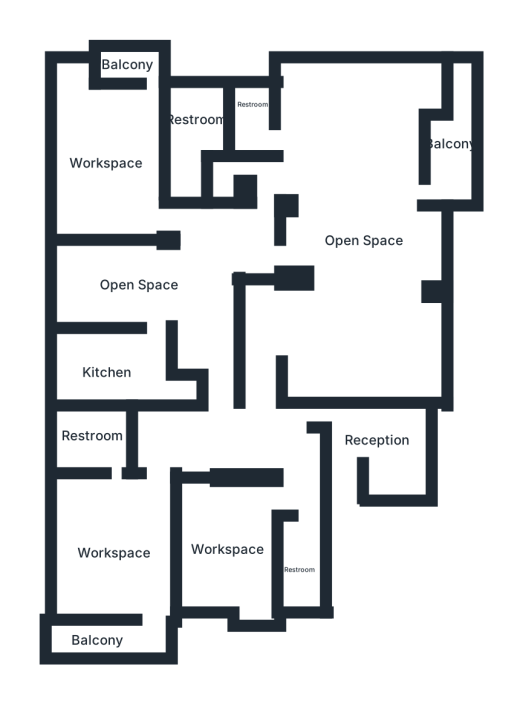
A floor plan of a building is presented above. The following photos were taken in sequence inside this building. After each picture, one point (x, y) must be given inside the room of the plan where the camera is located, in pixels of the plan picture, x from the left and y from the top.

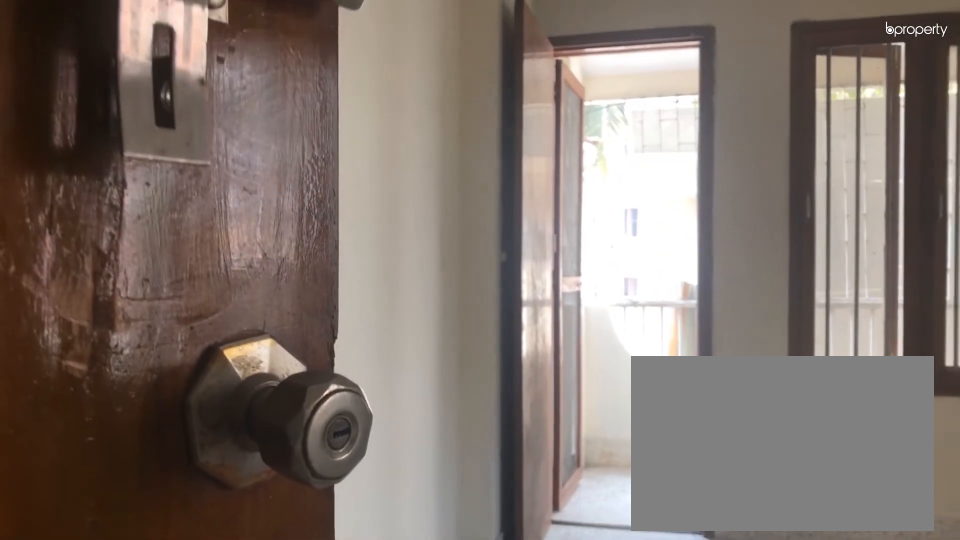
(119, 535)
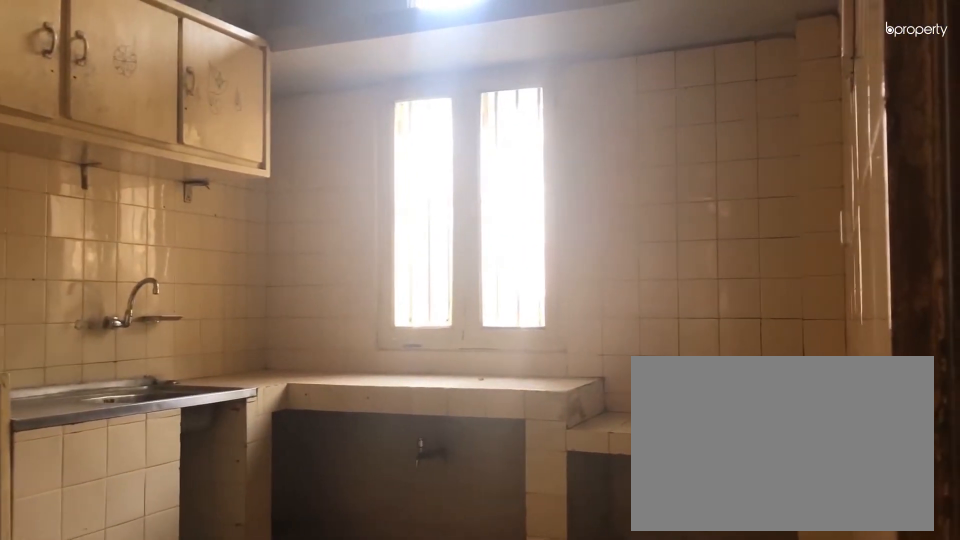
(106, 376)
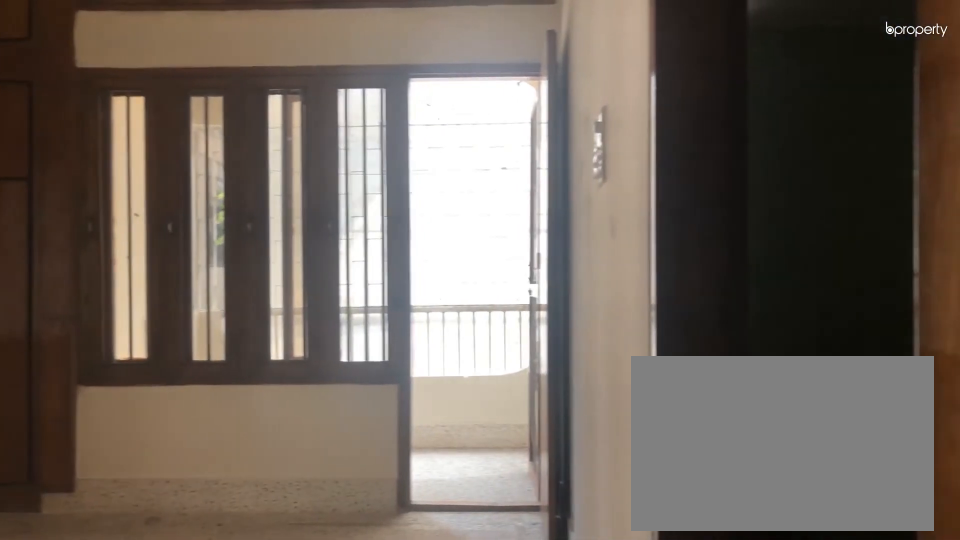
(106, 166)
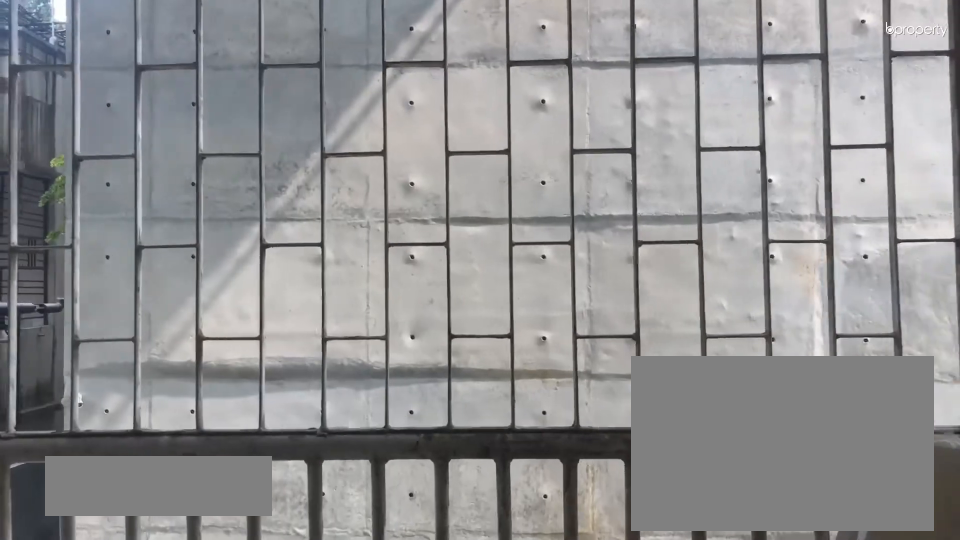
(129, 69)
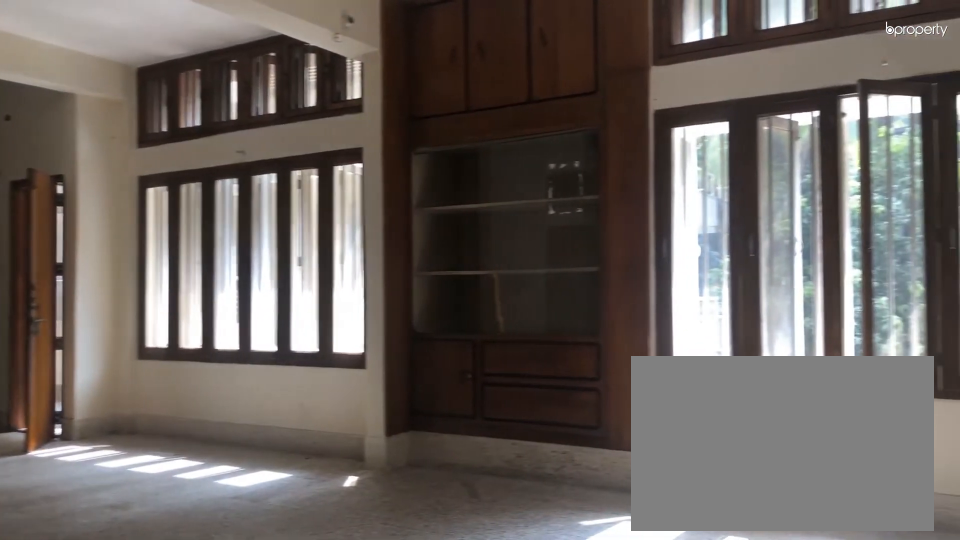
(353, 329)
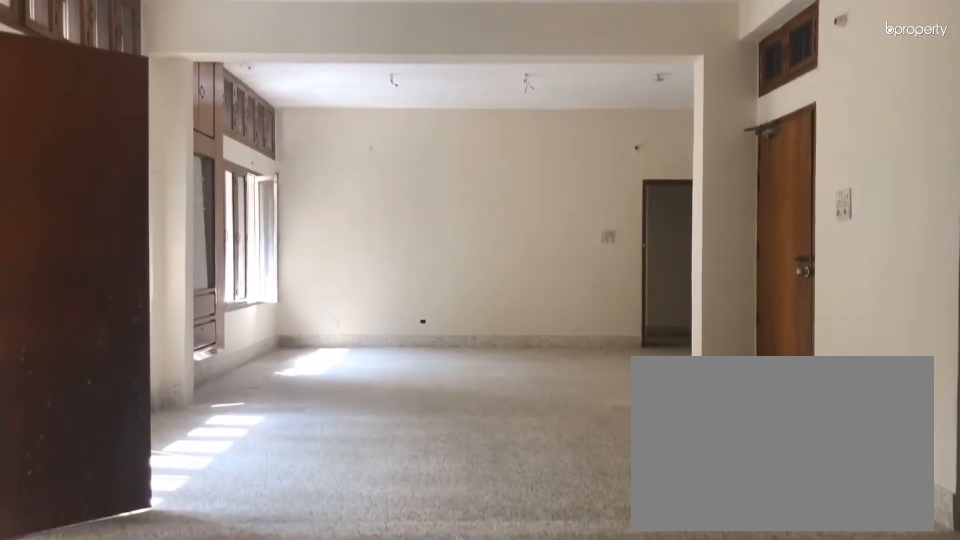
(353, 202)
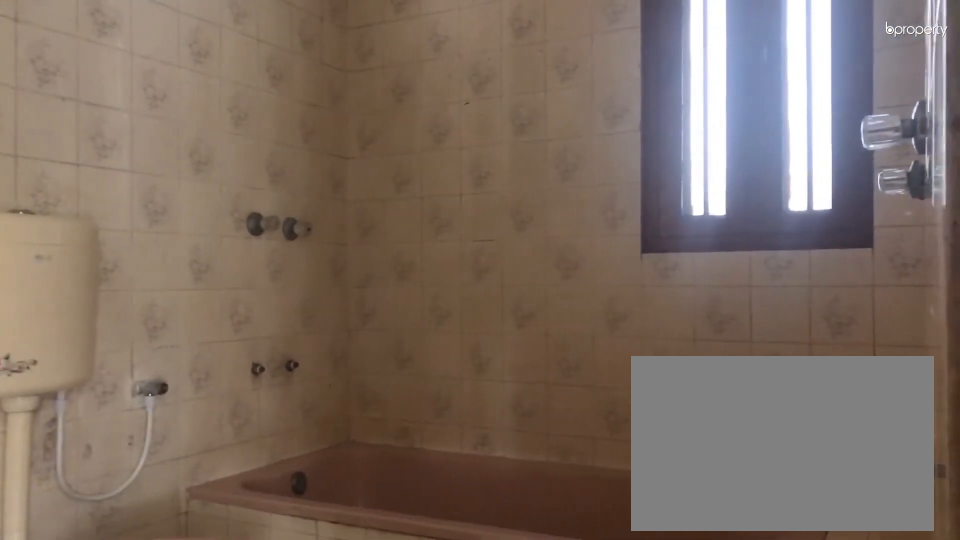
(252, 124)
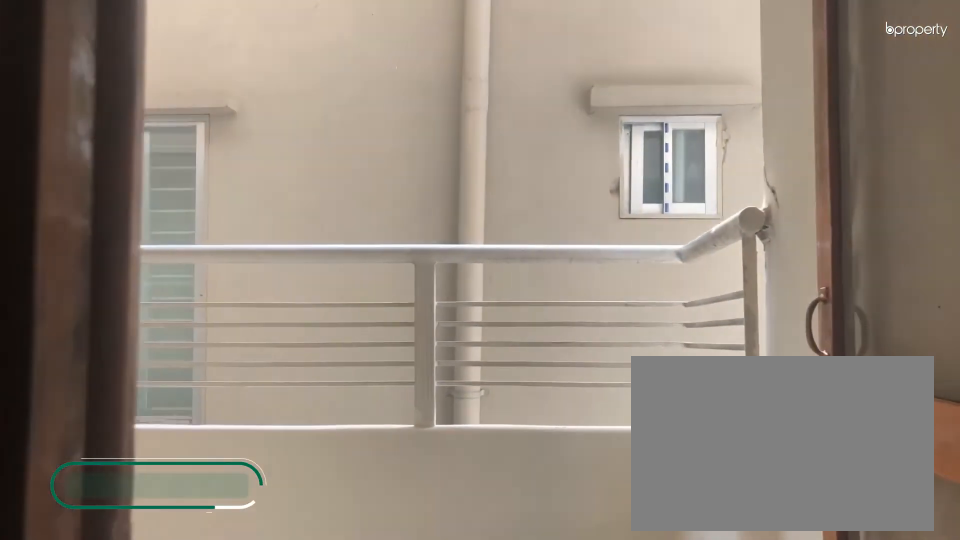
(445, 149)
